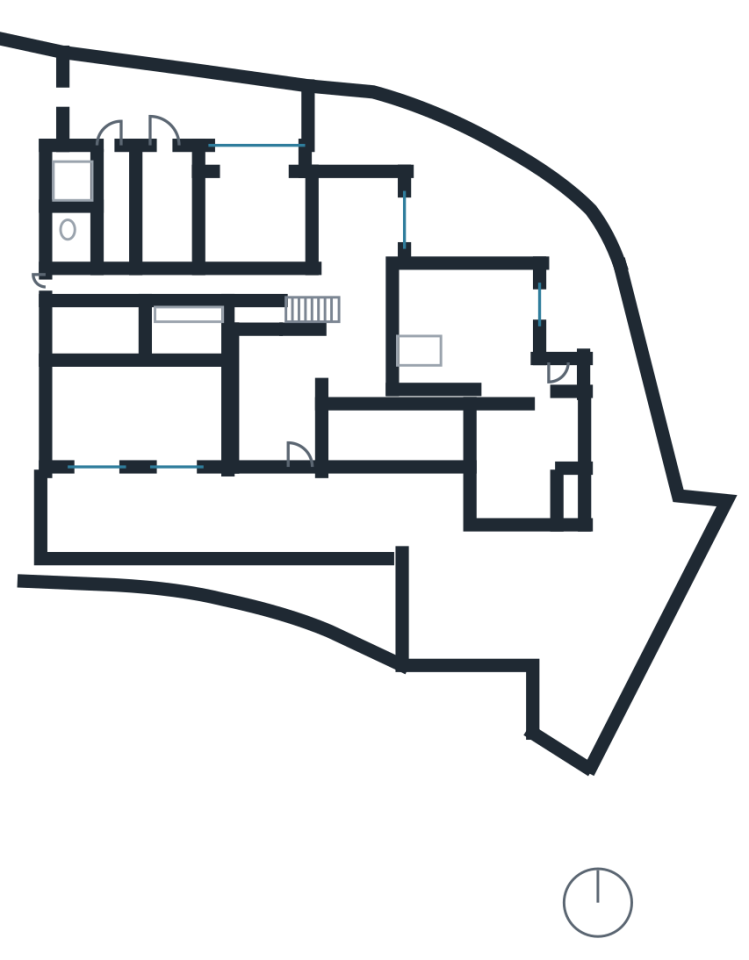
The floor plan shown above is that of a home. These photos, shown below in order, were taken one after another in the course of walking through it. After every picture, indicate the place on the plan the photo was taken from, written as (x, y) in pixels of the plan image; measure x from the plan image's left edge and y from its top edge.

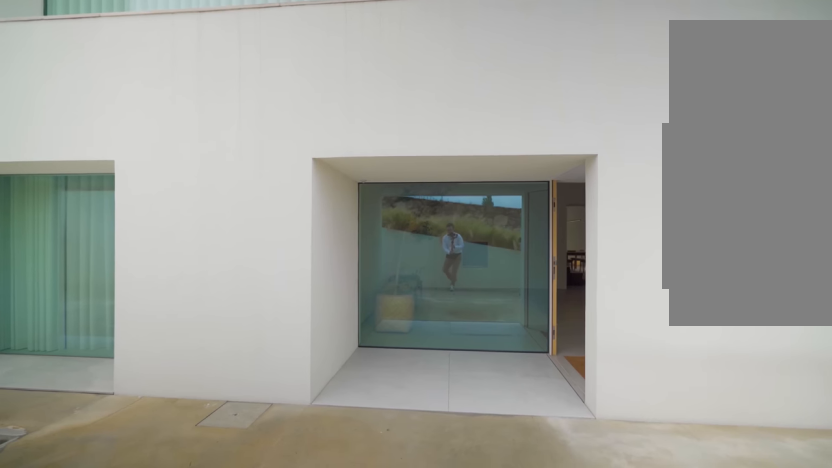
(256, 538)
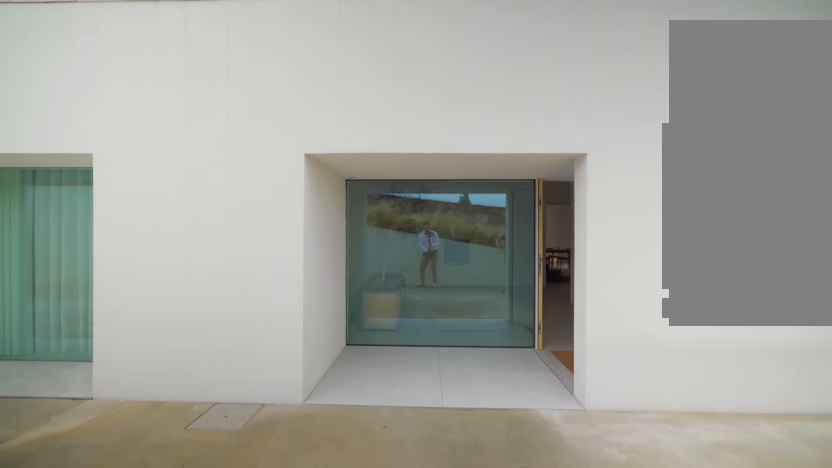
(254, 542)
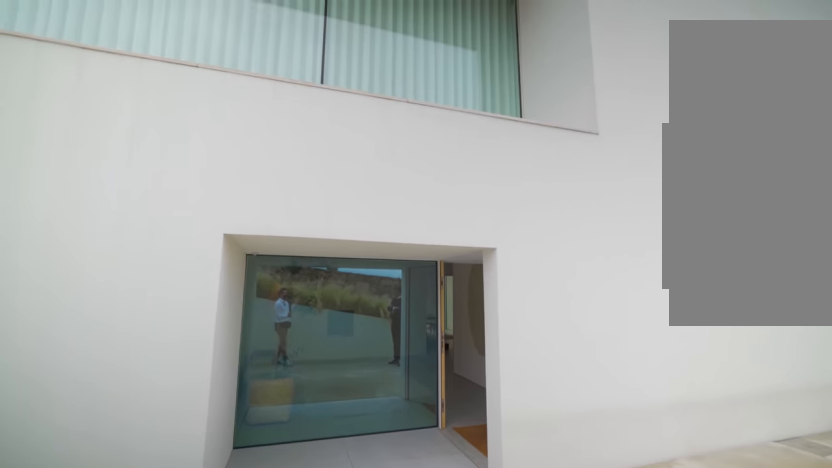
(254, 542)
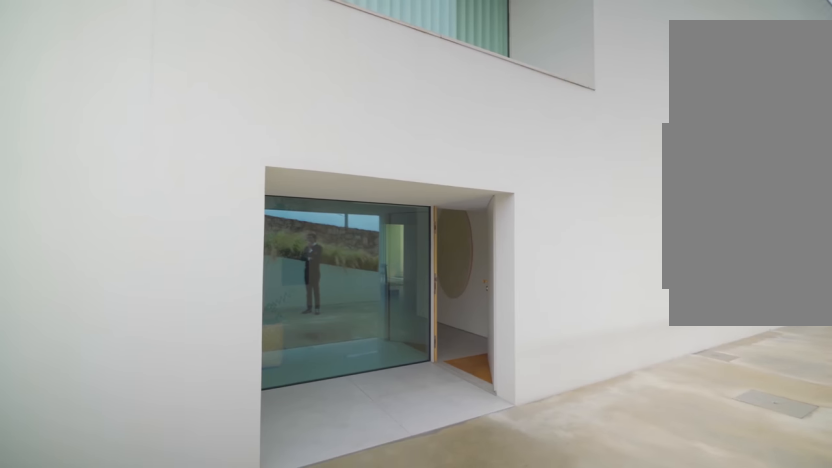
(239, 532)
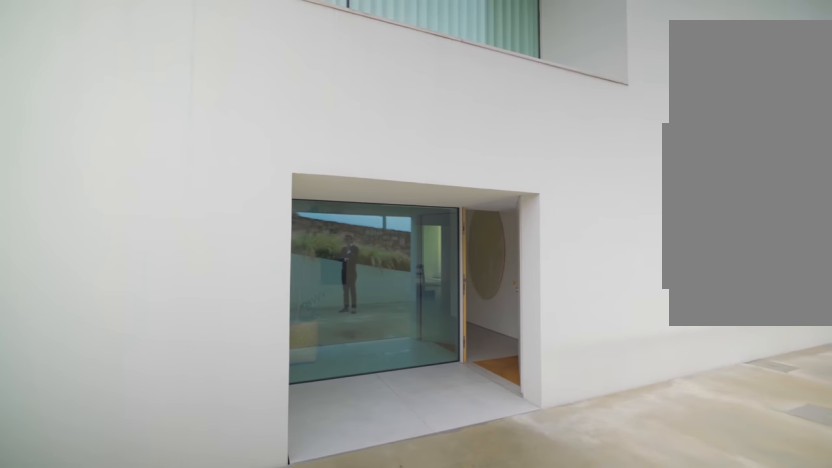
(239, 532)
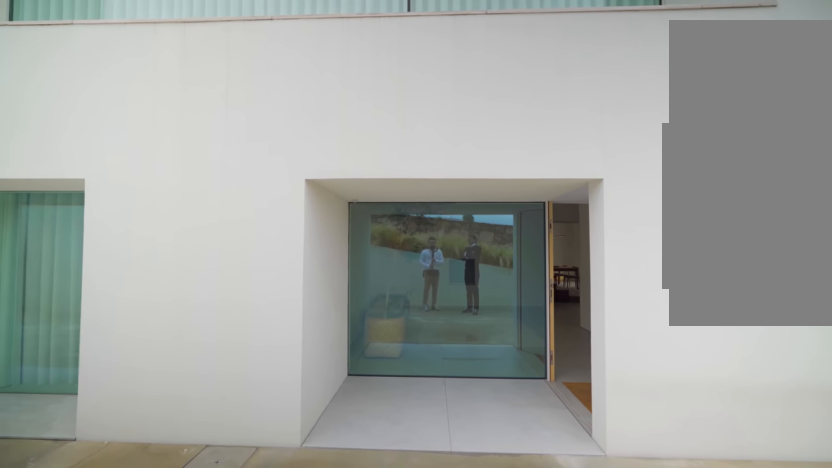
(246, 522)
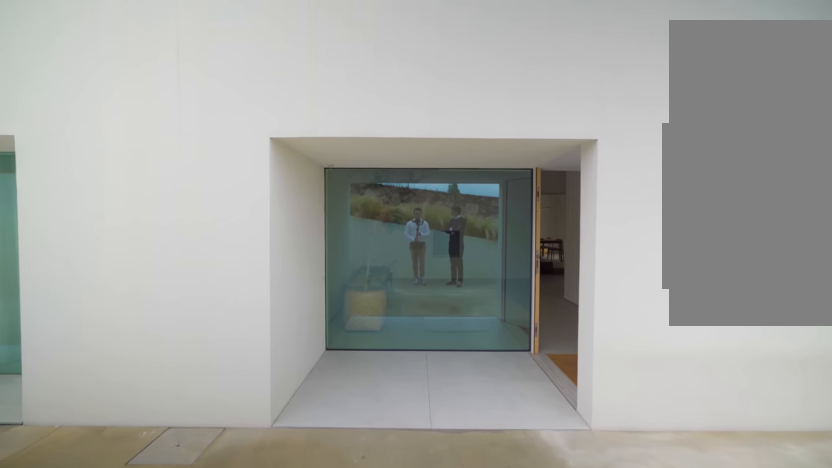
(251, 520)
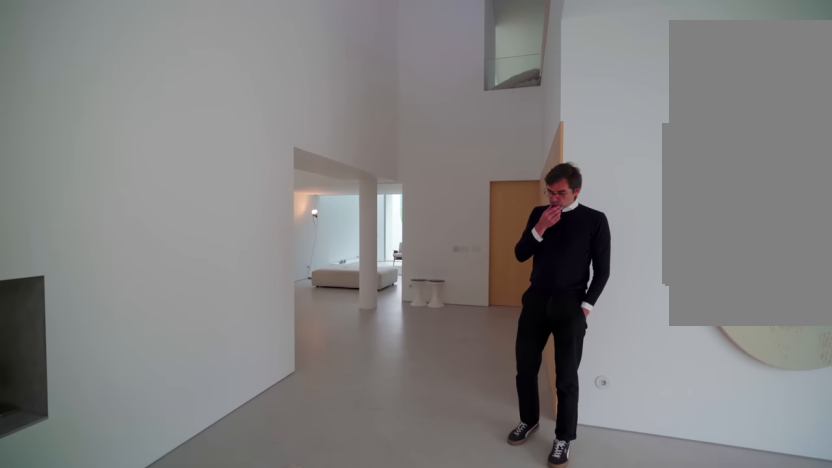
(254, 380)
